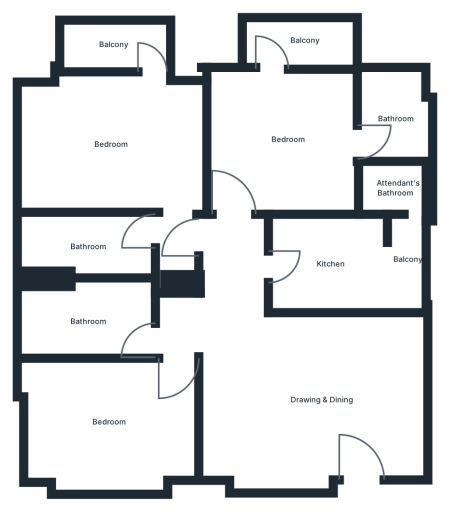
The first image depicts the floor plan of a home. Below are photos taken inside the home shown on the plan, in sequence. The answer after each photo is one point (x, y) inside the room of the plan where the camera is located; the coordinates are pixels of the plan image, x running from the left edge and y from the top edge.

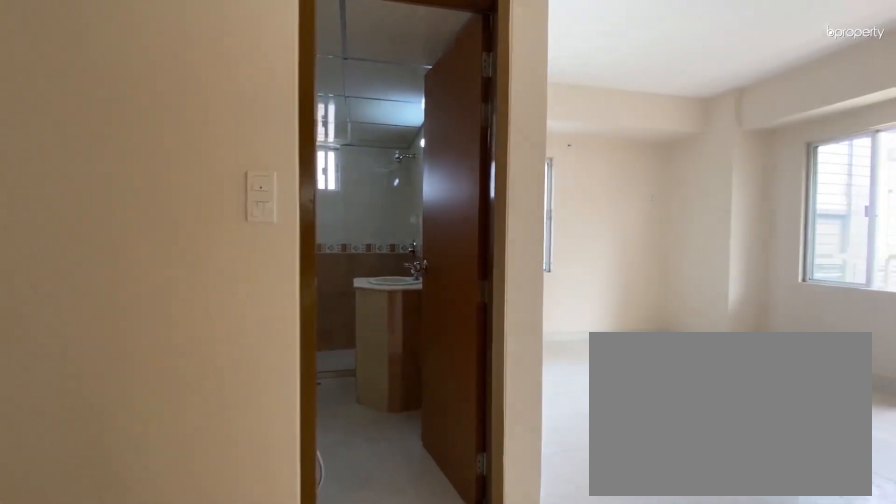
(193, 235)
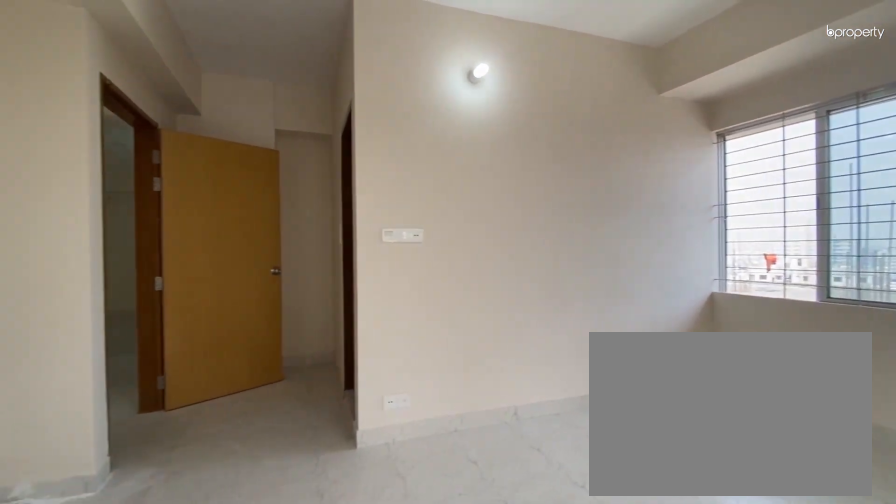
(109, 144)
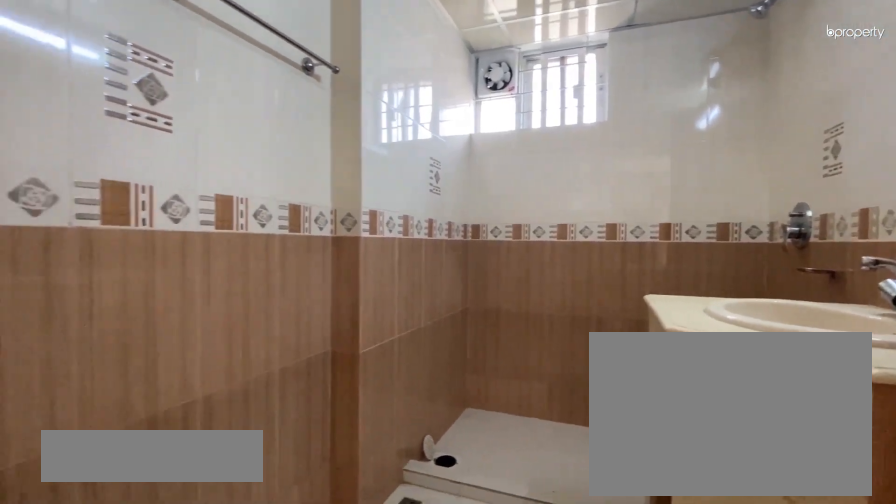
(87, 246)
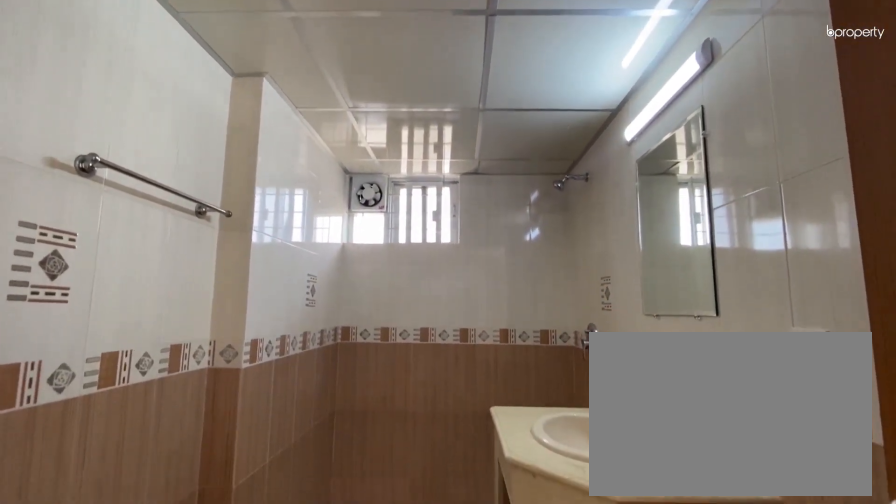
(87, 246)
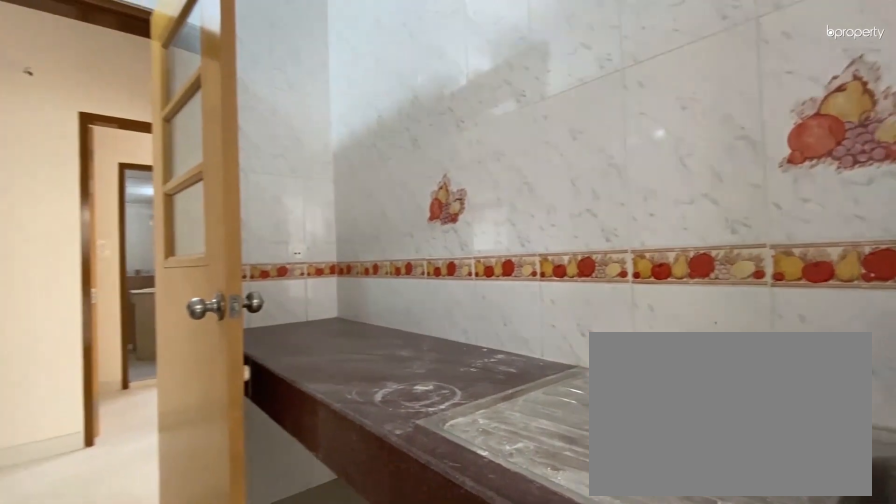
(328, 264)
